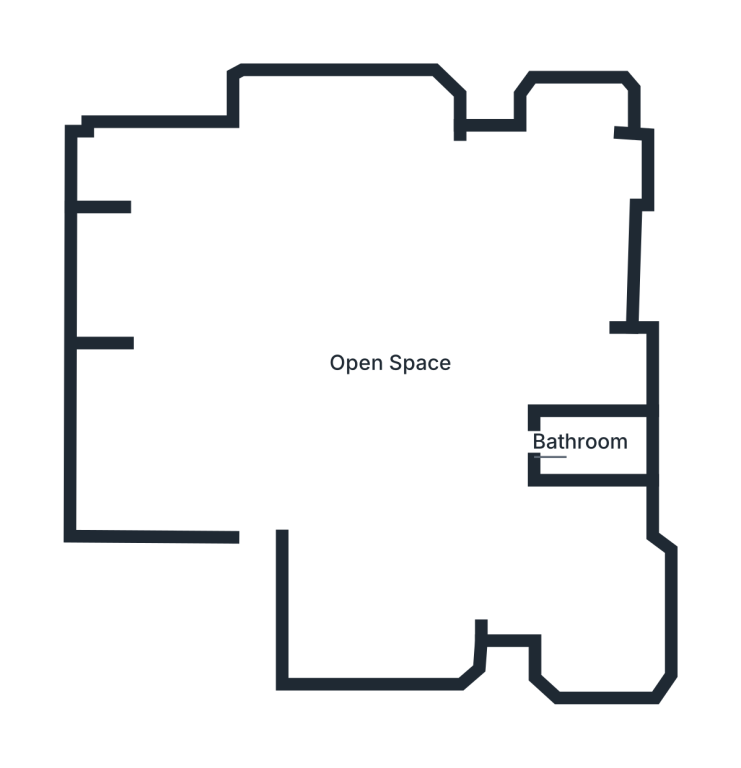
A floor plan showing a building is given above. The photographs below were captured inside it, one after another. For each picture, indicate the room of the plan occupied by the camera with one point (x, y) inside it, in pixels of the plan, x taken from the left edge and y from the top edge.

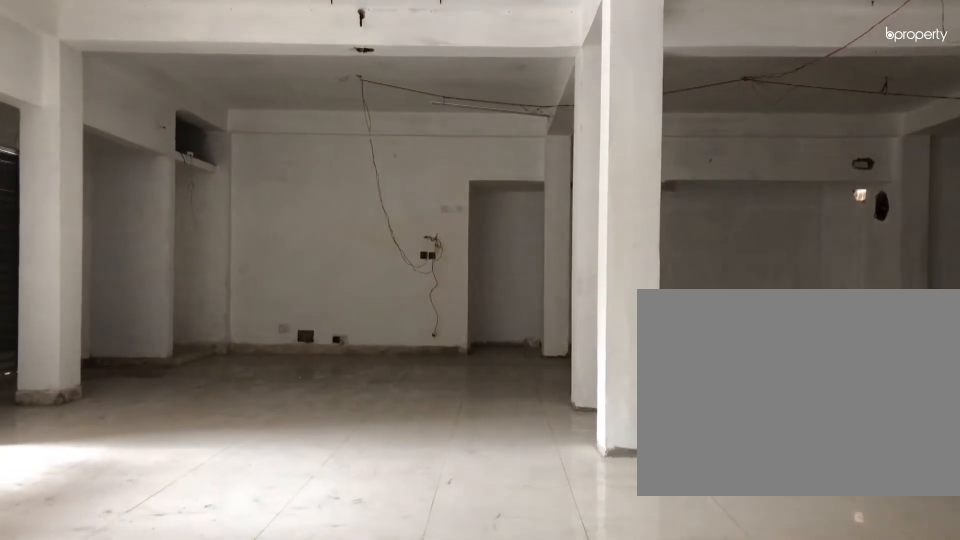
(278, 453)
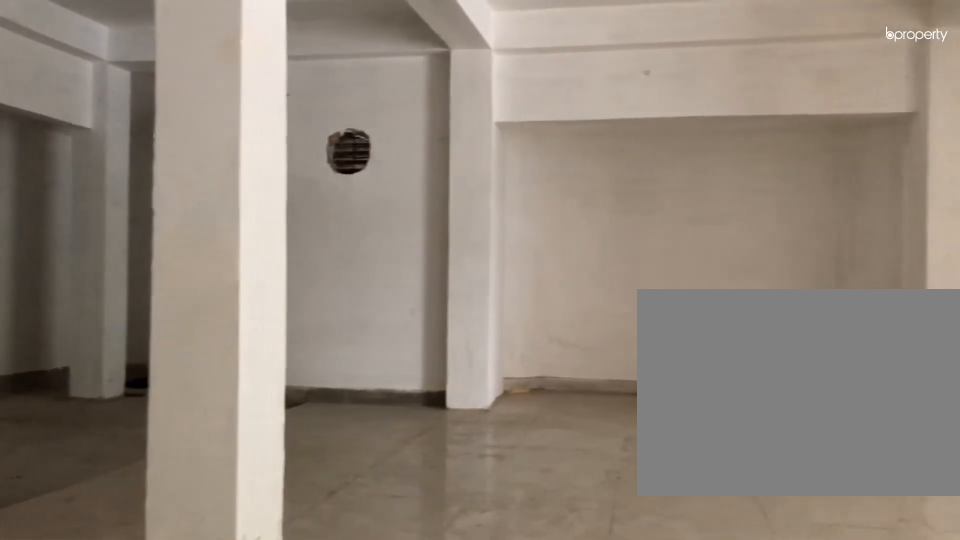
(465, 460)
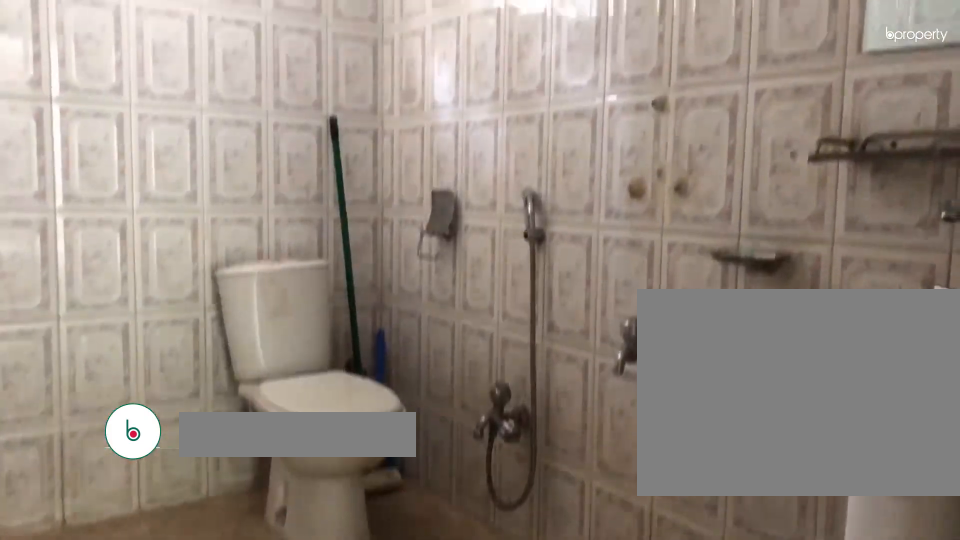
(590, 445)
